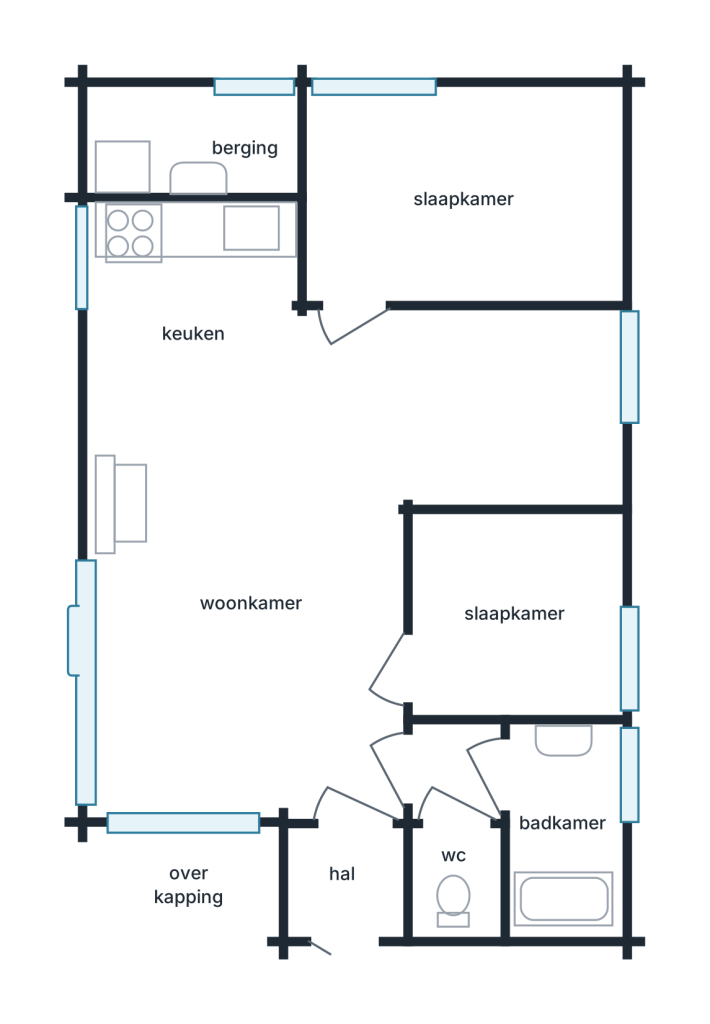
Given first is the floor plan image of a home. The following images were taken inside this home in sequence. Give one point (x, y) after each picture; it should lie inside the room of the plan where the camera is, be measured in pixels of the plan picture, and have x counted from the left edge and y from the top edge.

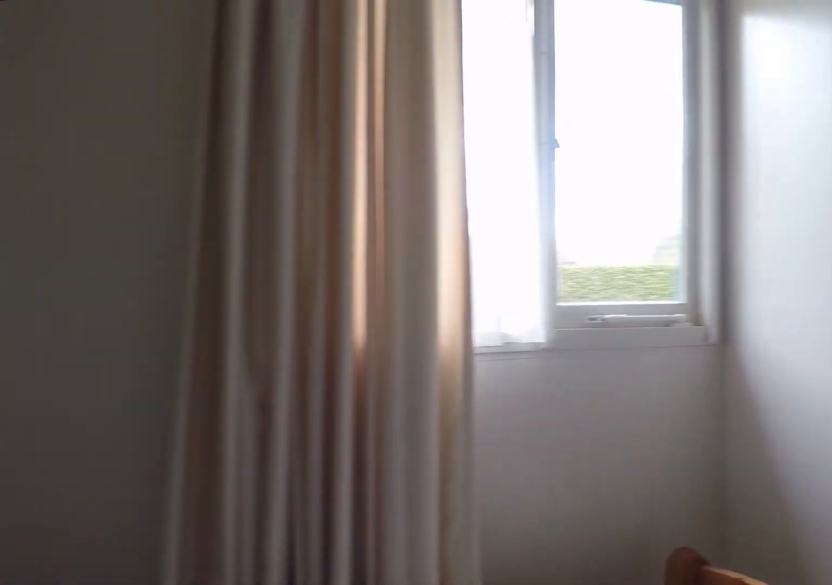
(513, 614)
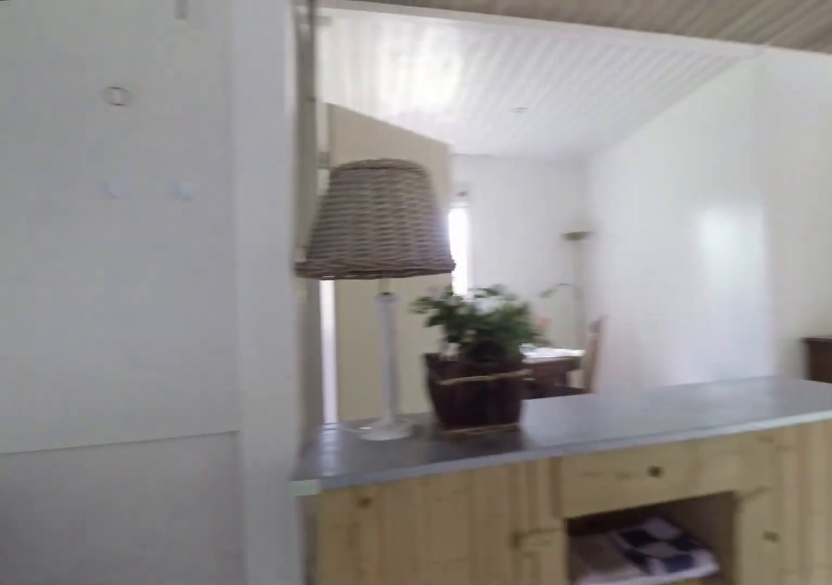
(191, 271)
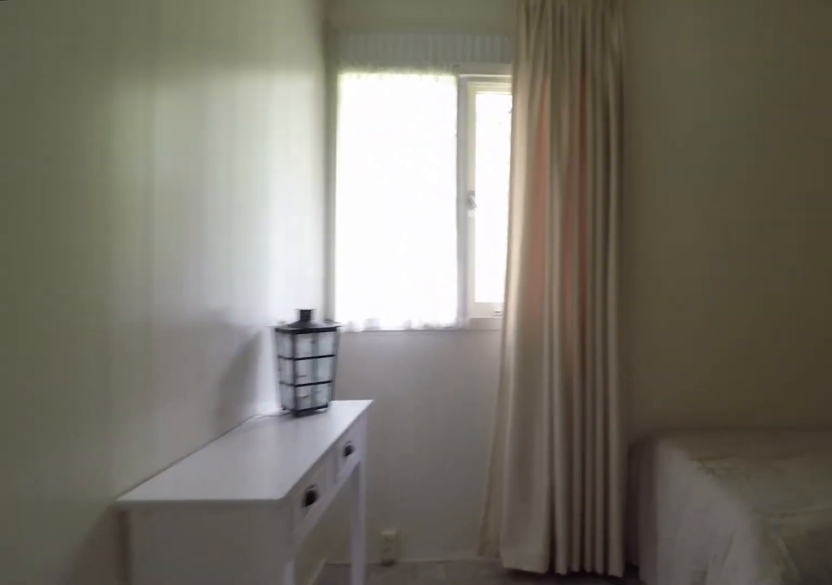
(460, 200)
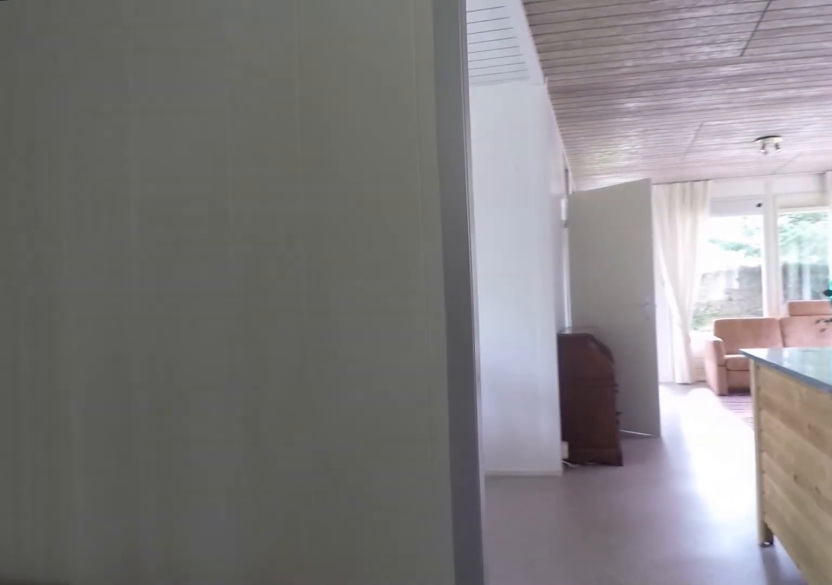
(460, 200)
